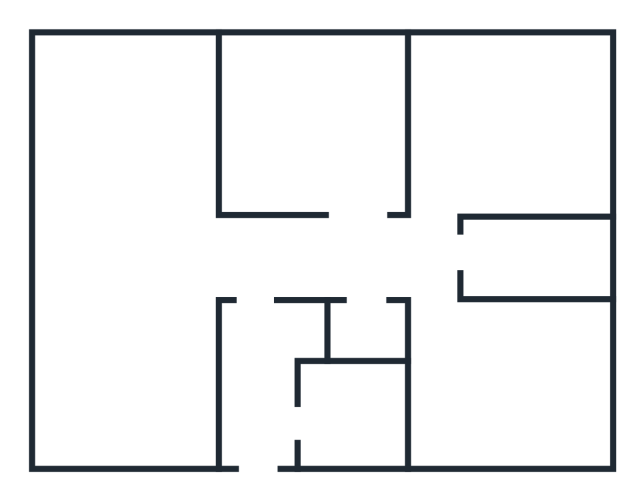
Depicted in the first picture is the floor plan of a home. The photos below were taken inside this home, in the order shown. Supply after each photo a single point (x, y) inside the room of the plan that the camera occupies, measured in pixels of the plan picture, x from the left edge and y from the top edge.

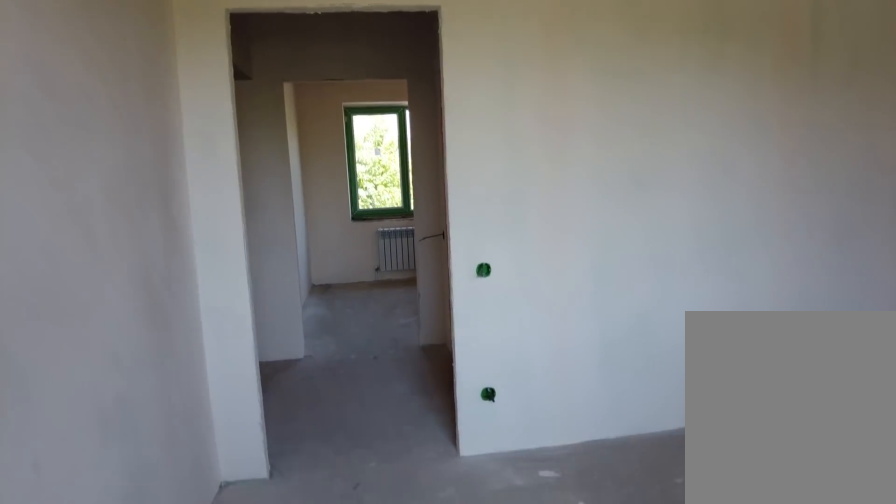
(466, 404)
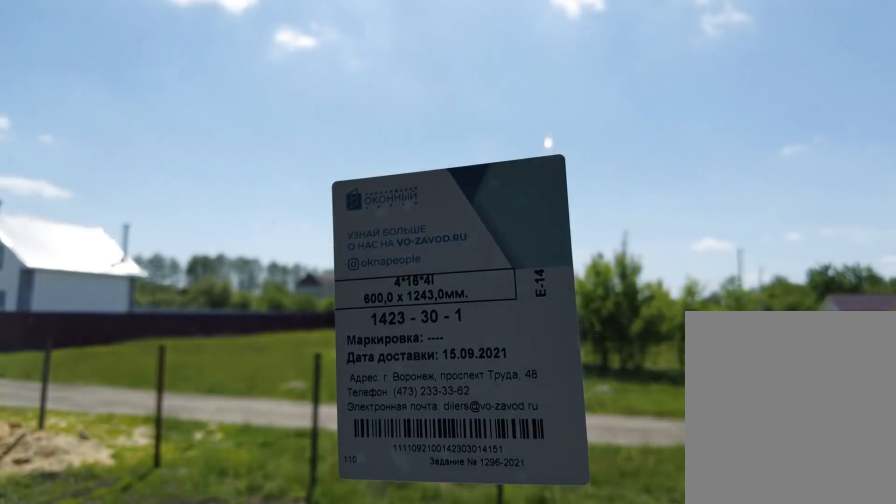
(466, 404)
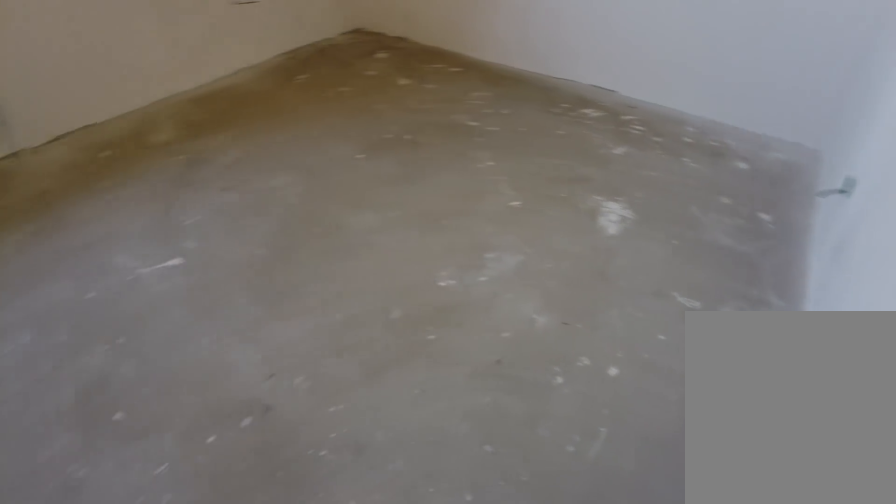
(449, 177)
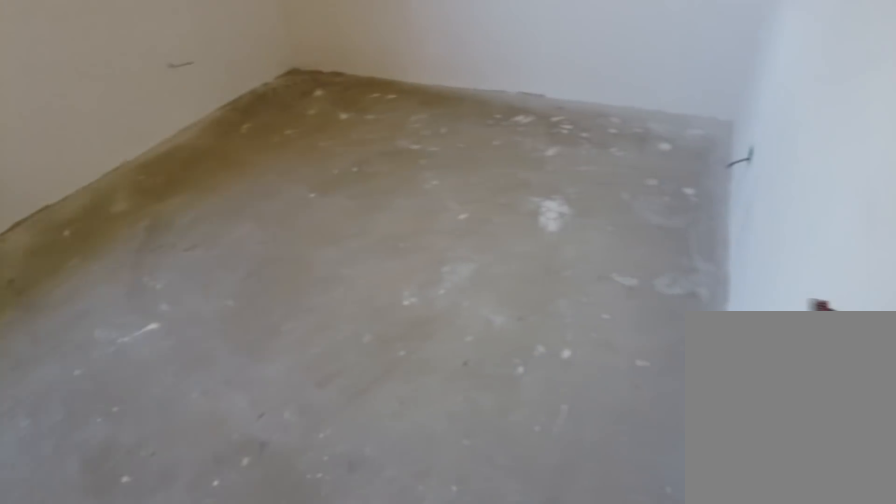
(449, 177)
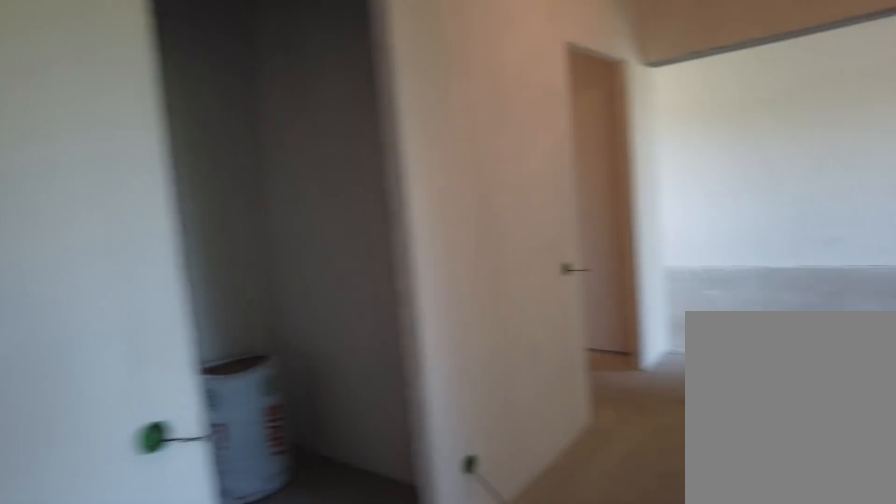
(425, 255)
